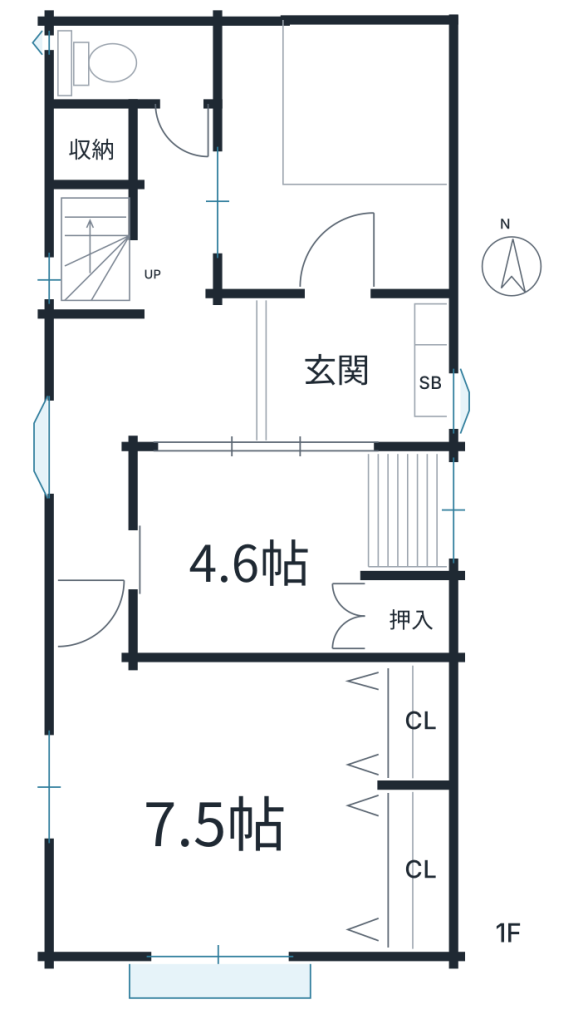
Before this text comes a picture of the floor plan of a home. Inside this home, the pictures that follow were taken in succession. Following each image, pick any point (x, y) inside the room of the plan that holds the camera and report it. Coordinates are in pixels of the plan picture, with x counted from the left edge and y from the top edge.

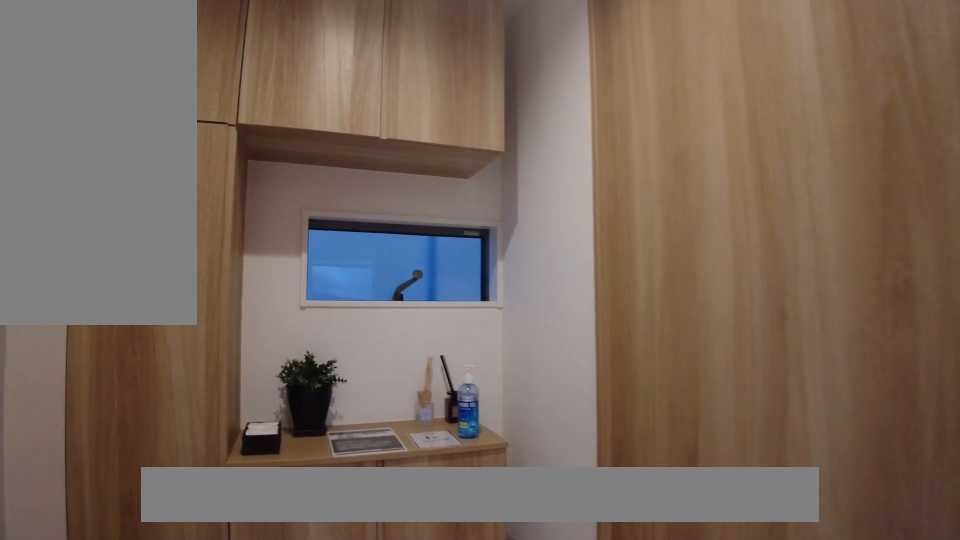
(323, 372)
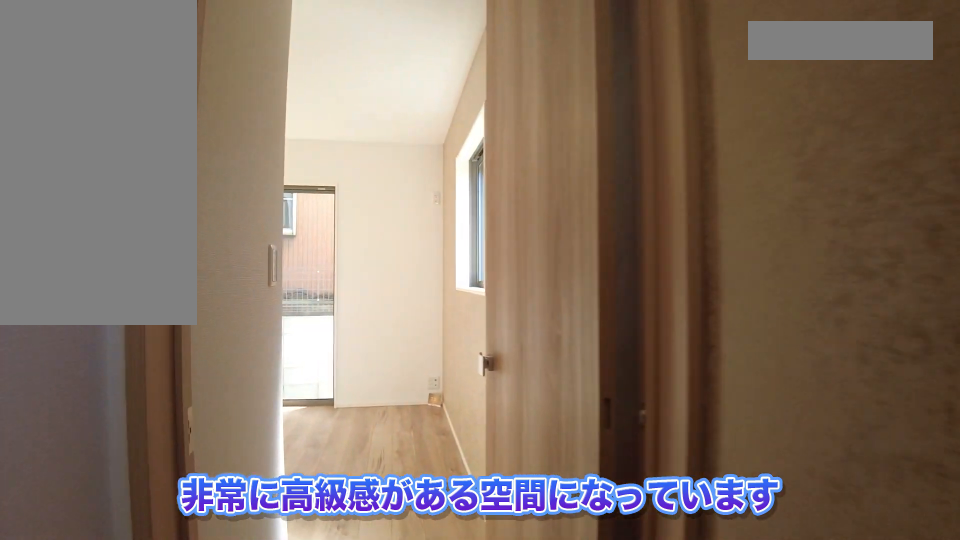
(130, 379)
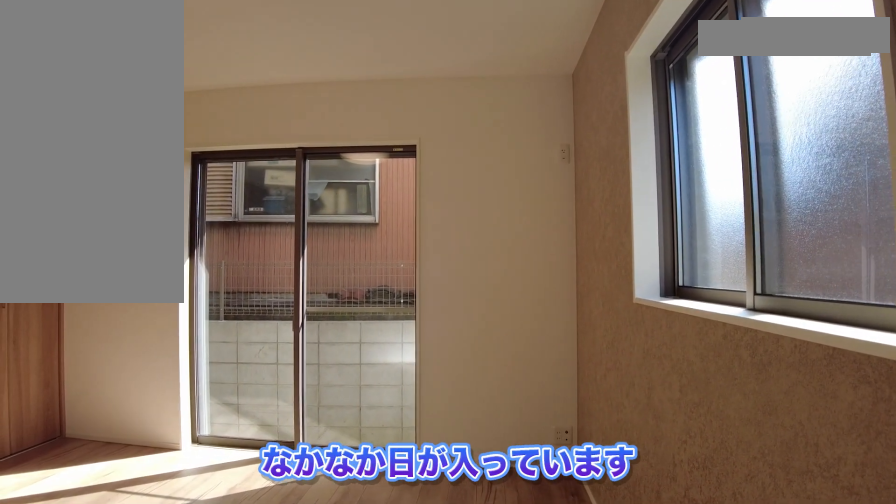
(236, 806)
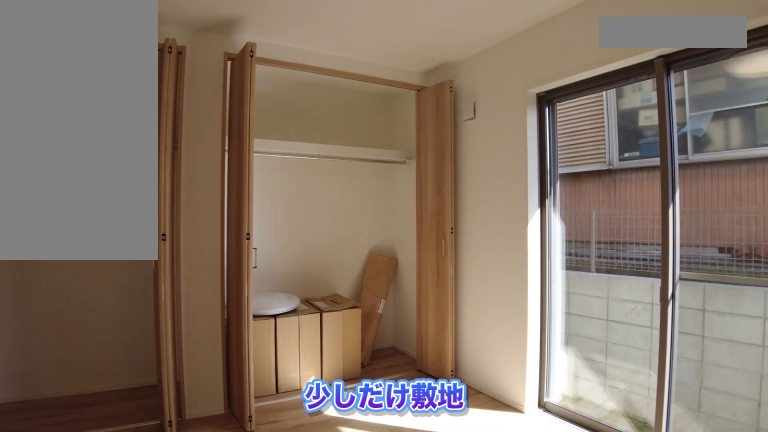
(233, 796)
